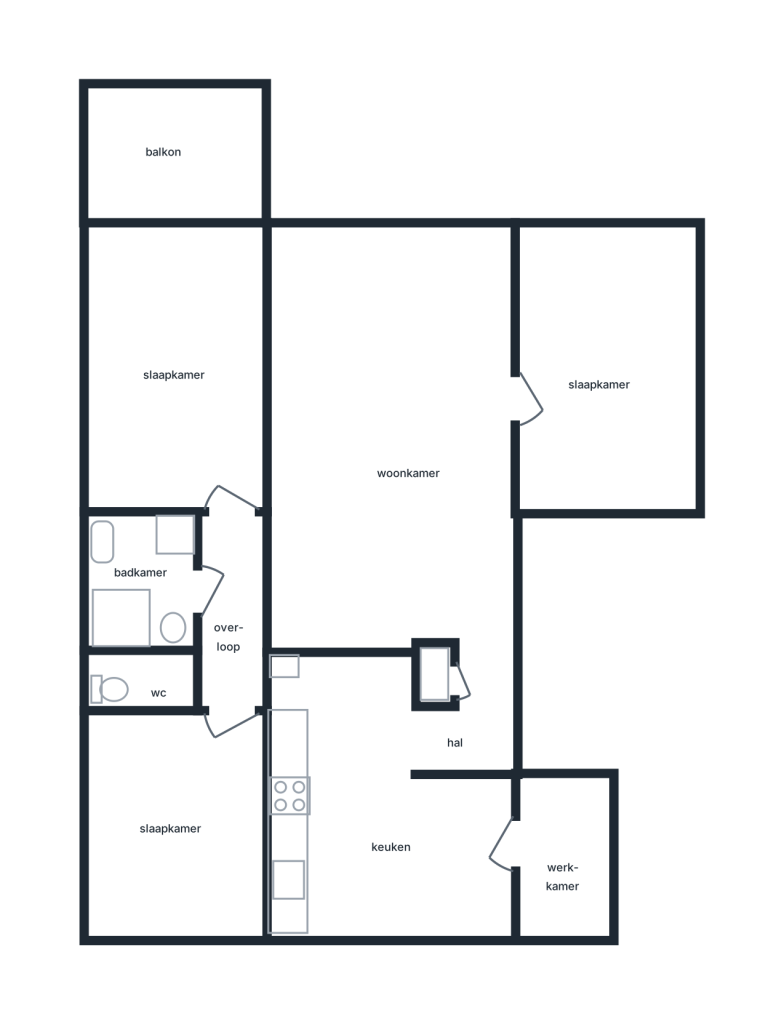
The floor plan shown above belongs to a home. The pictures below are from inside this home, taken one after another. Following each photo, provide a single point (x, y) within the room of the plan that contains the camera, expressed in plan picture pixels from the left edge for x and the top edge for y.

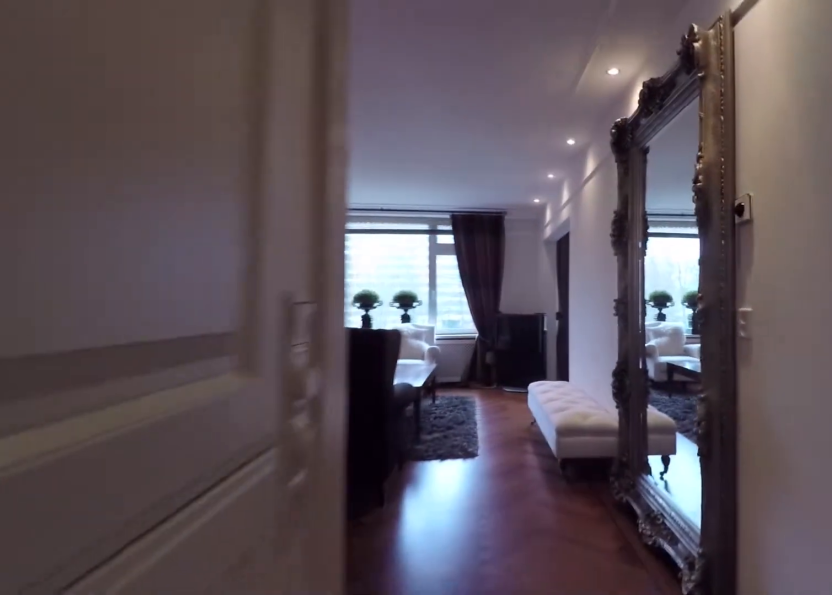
(391, 798)
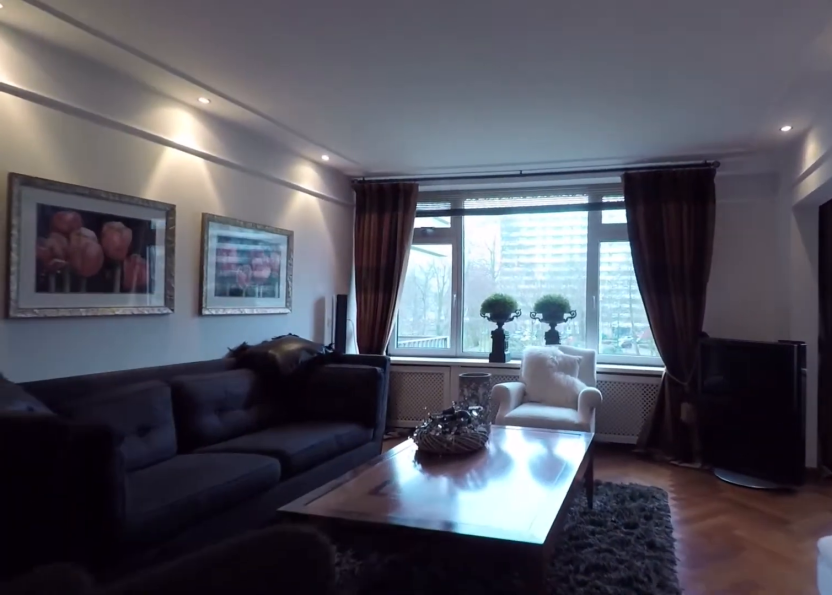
(391, 437)
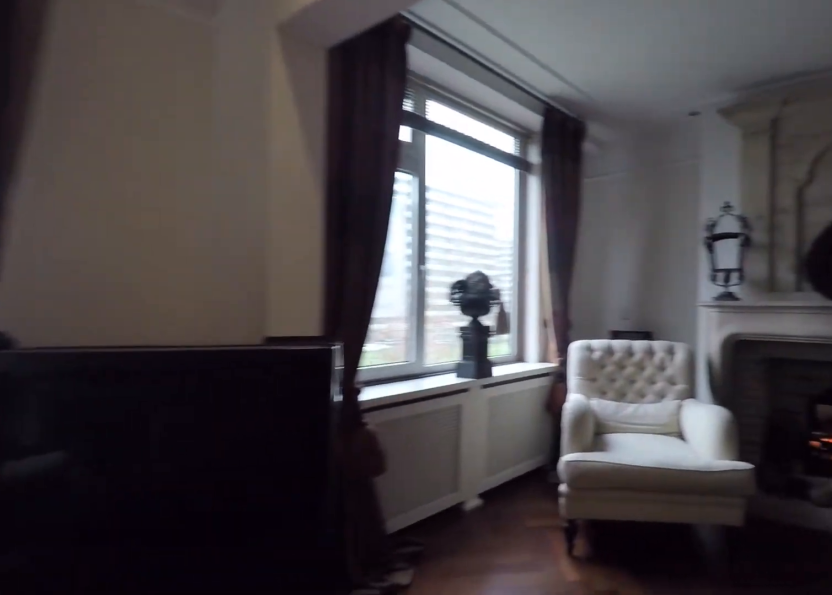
(391, 437)
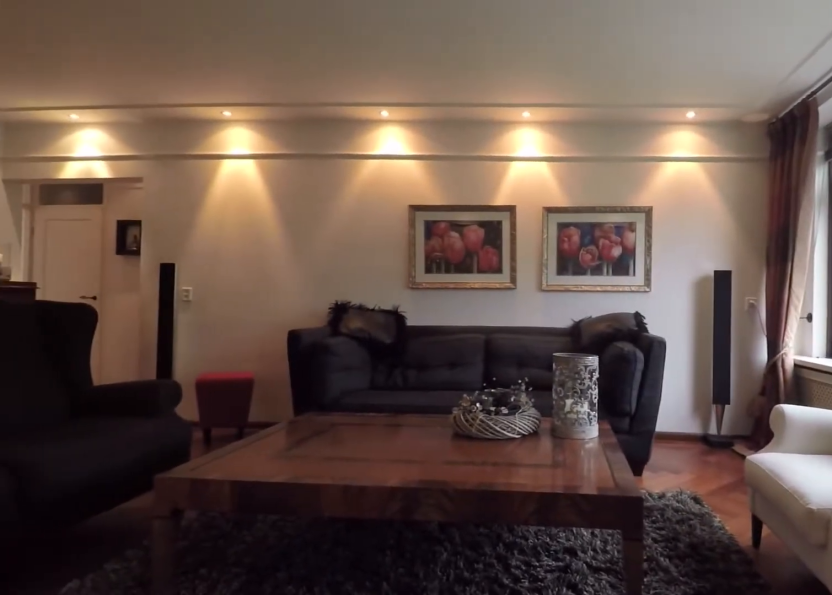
(391, 437)
